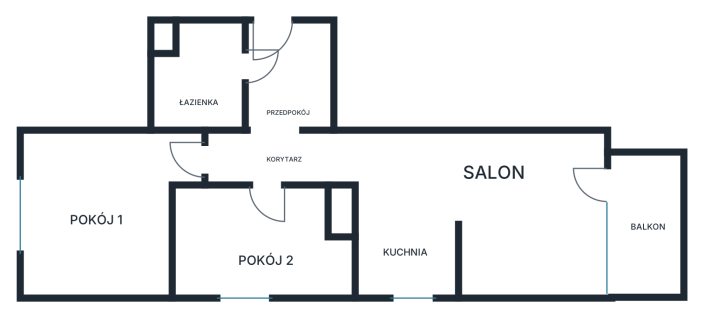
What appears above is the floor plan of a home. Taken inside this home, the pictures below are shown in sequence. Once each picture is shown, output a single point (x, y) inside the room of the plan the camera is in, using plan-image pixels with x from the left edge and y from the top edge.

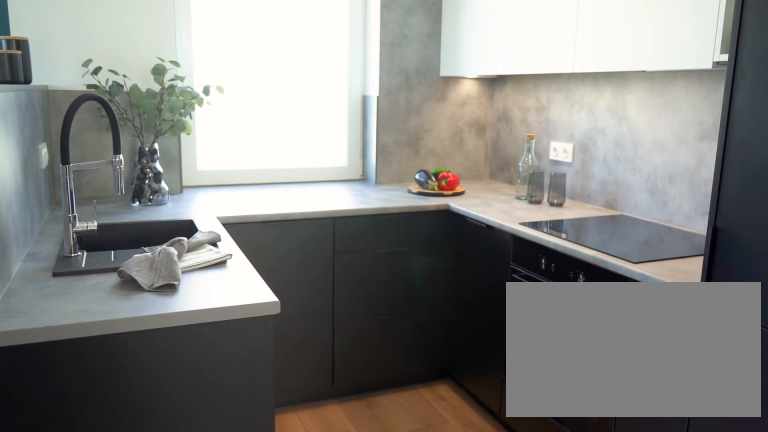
(406, 239)
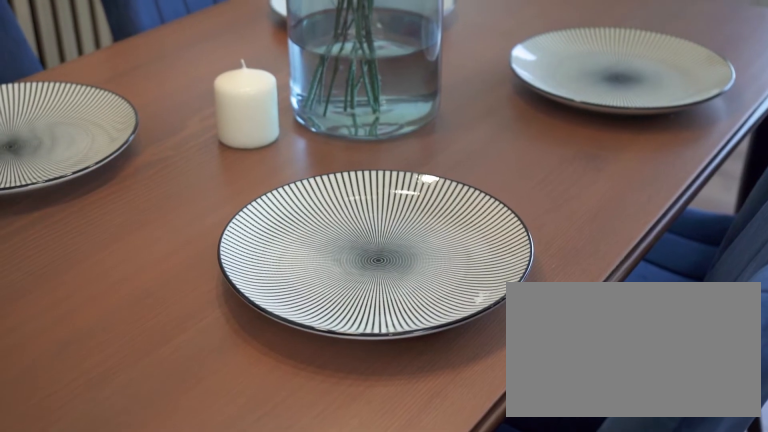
(509, 215)
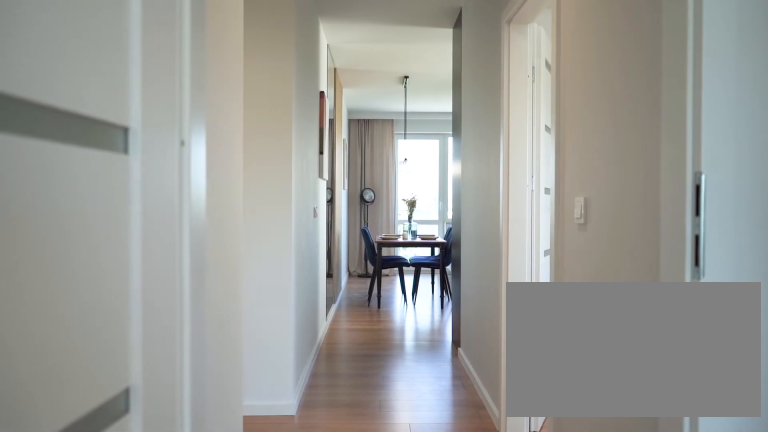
(281, 158)
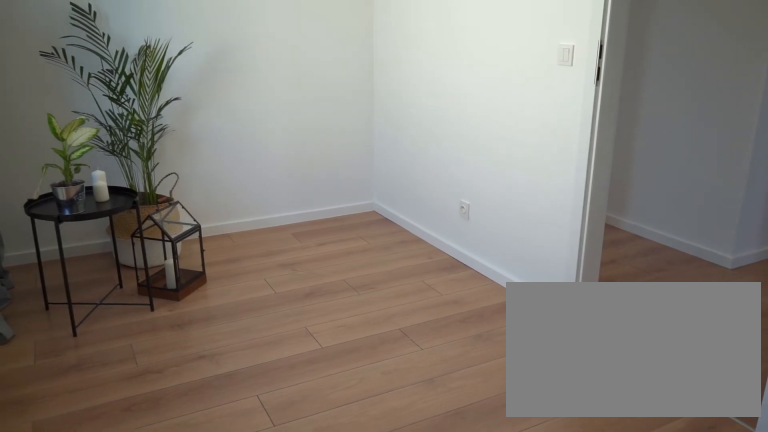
(262, 243)
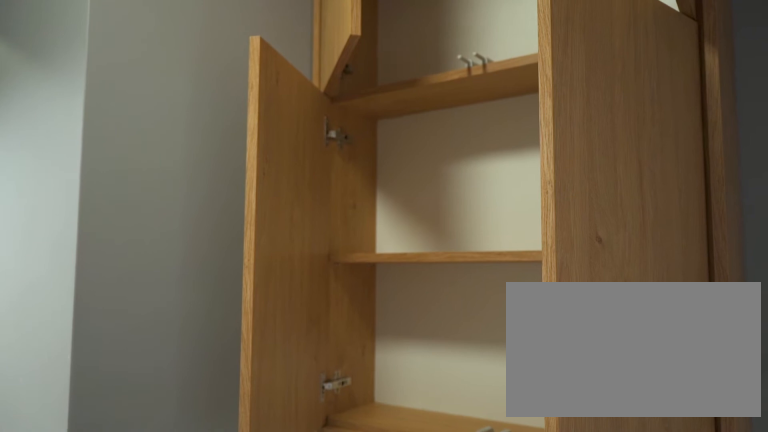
(198, 76)
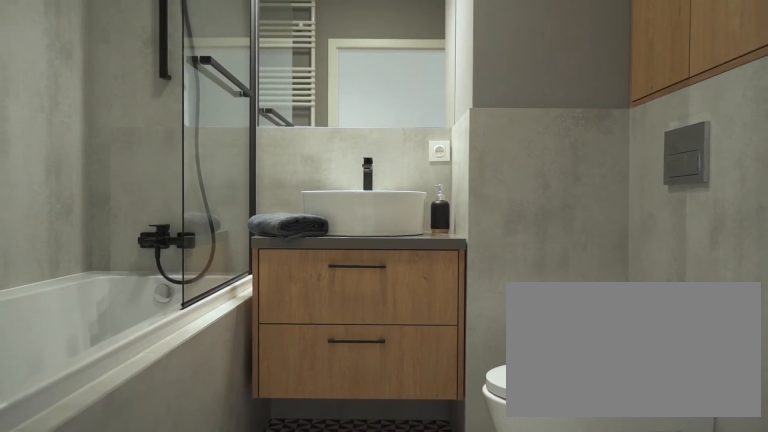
(198, 76)
